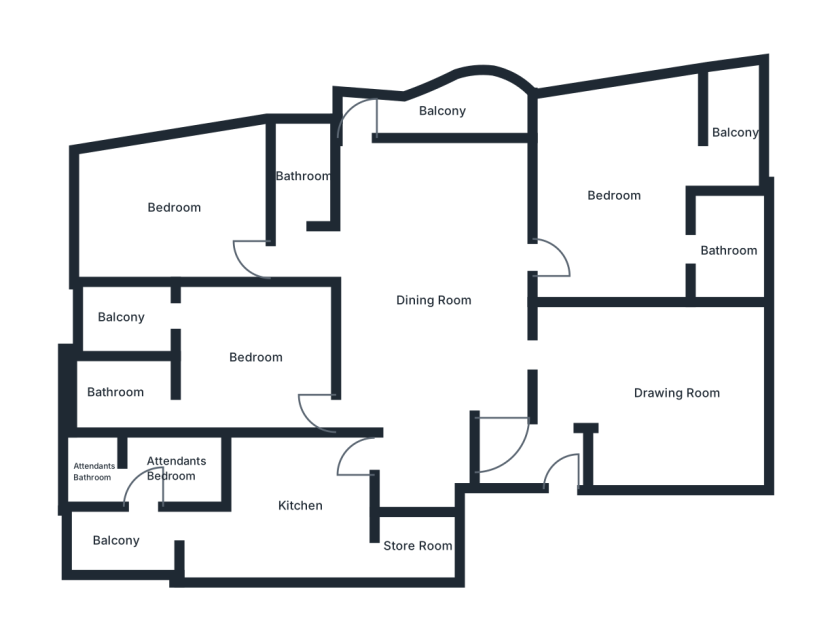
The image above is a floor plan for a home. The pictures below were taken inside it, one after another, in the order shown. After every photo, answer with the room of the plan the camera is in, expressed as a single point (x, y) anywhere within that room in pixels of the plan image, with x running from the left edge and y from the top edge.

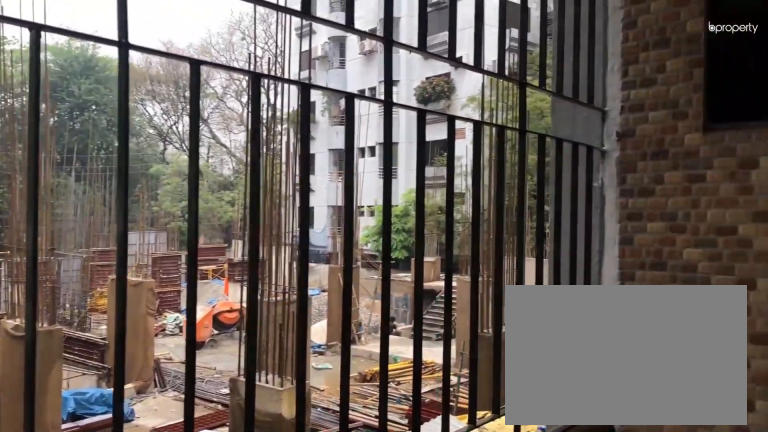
(734, 134)
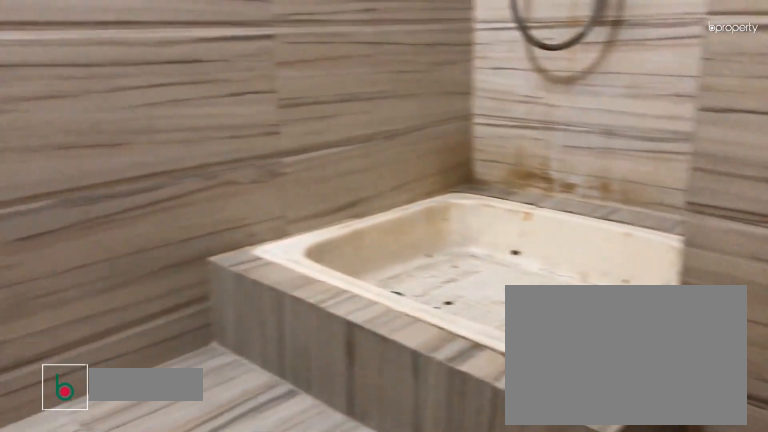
(730, 250)
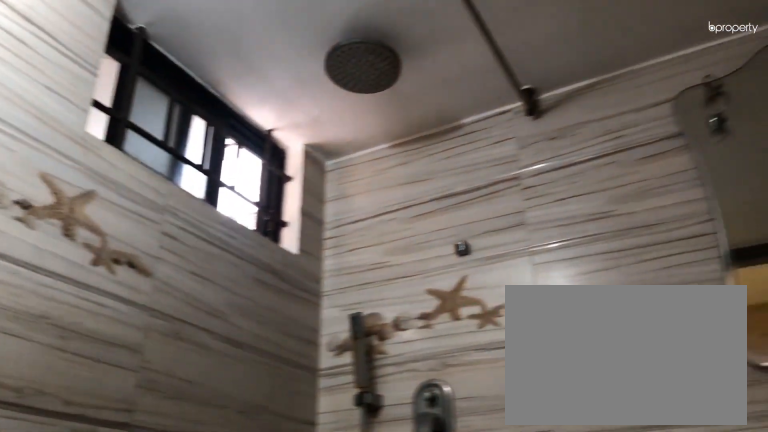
(730, 250)
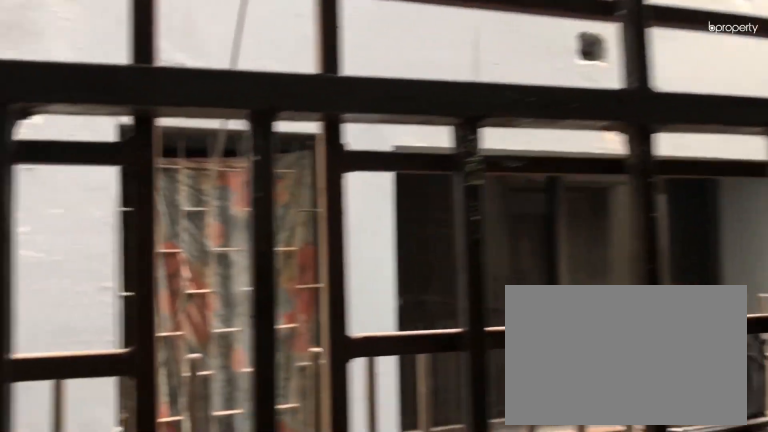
(440, 111)
